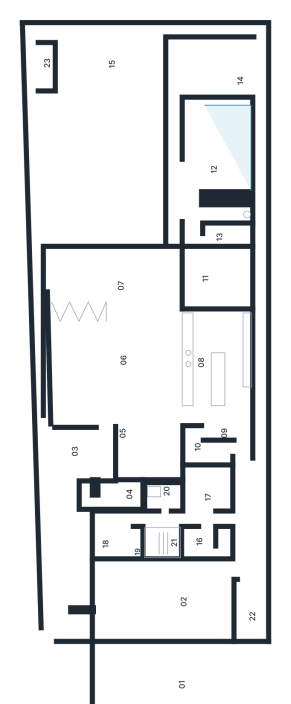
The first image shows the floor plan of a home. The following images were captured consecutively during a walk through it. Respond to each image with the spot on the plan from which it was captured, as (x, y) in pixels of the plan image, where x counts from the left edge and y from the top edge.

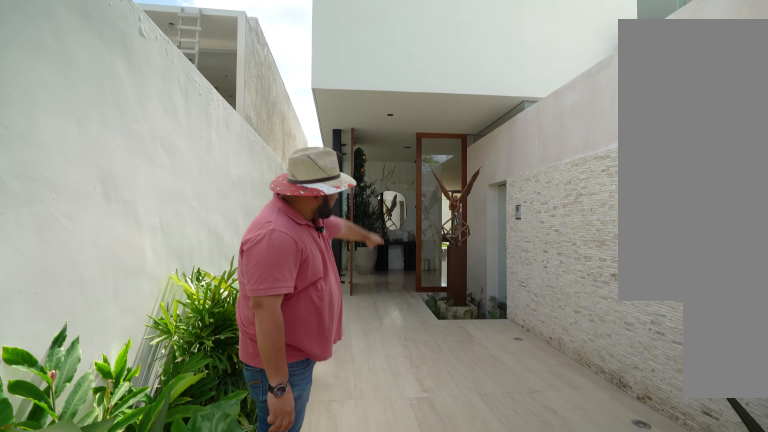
(69, 576)
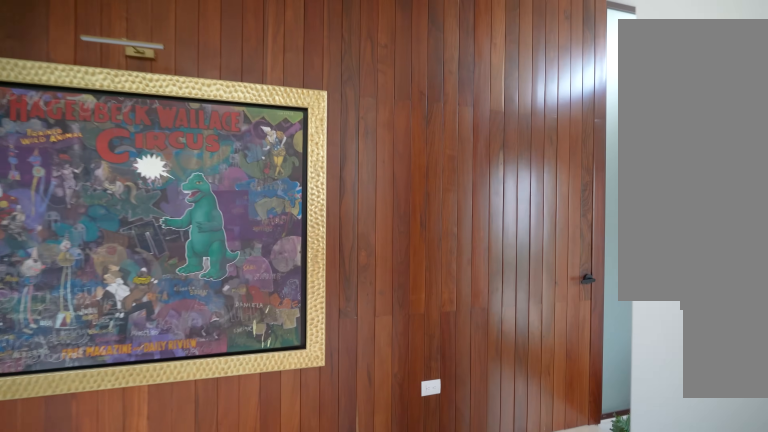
(92, 452)
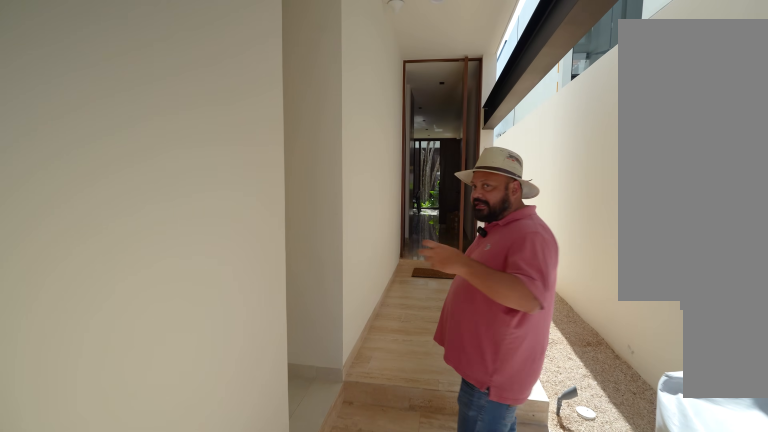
(258, 551)
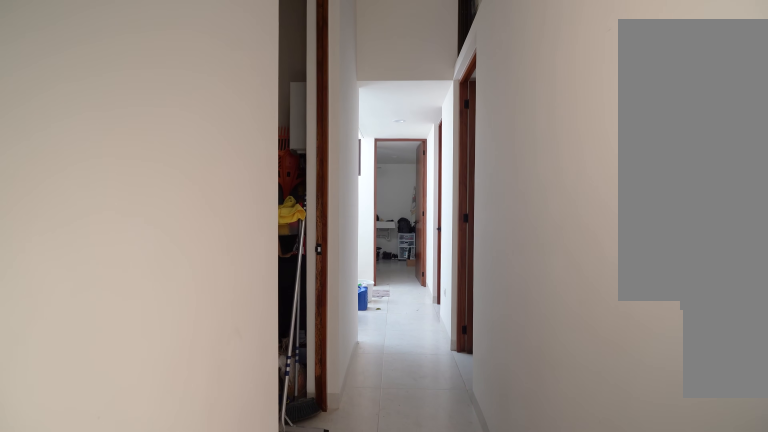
(237, 518)
